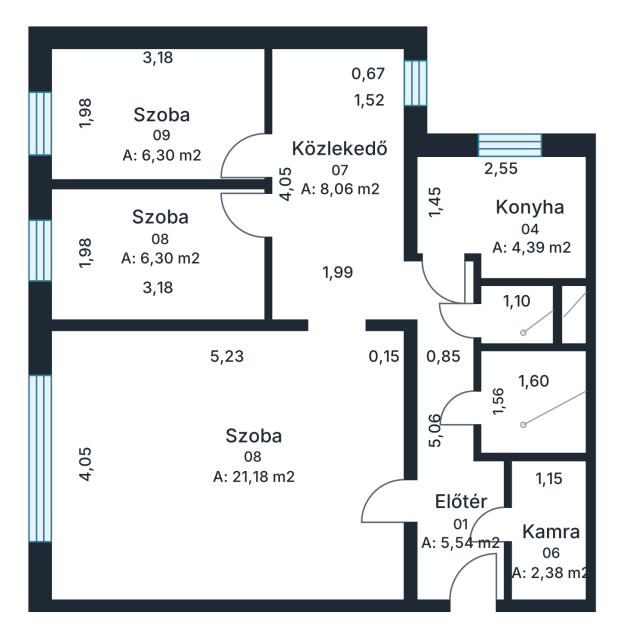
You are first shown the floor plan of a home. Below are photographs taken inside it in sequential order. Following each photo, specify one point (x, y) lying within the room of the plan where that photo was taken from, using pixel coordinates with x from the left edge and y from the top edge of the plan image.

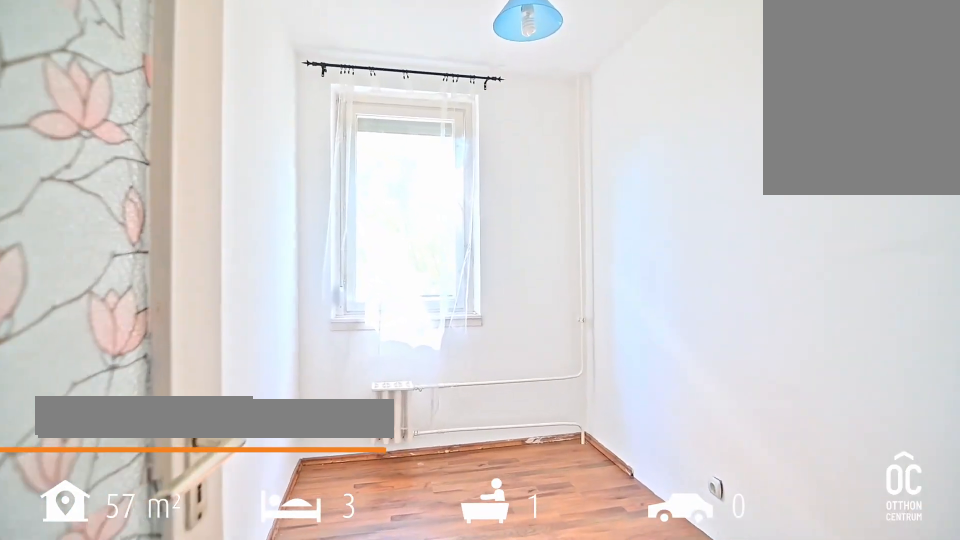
(163, 112)
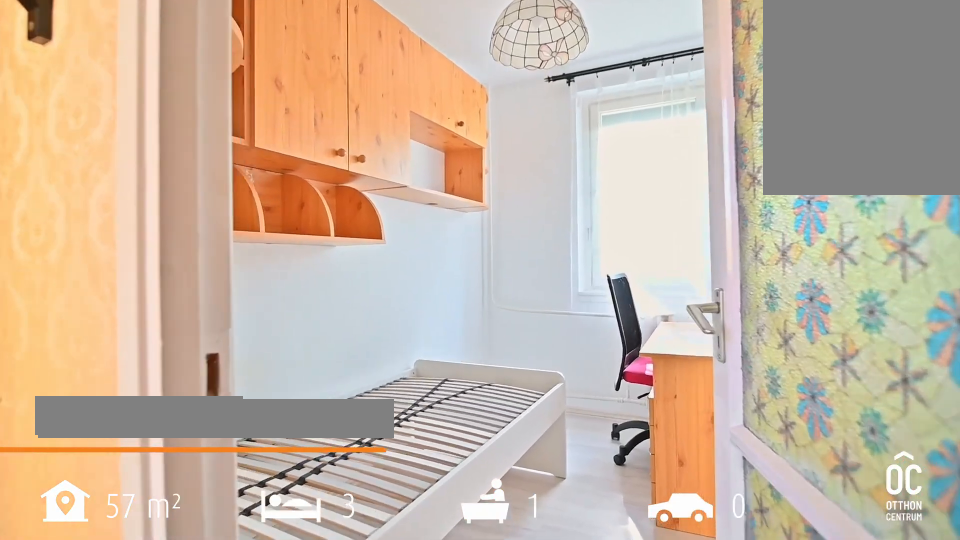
(163, 253)
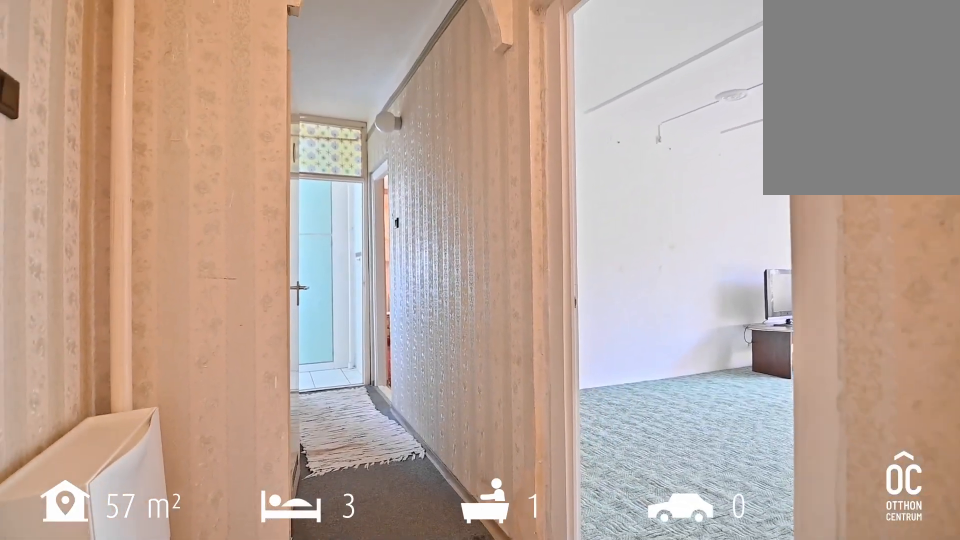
(448, 472)
